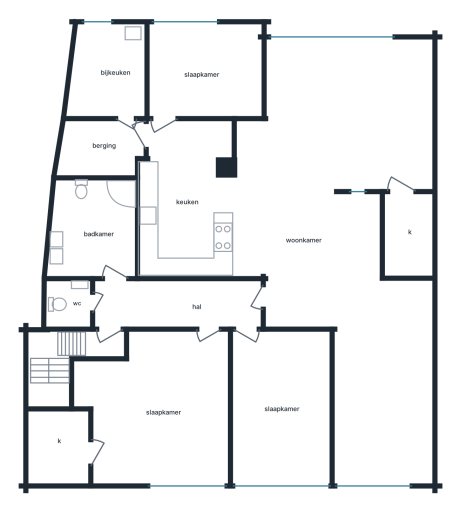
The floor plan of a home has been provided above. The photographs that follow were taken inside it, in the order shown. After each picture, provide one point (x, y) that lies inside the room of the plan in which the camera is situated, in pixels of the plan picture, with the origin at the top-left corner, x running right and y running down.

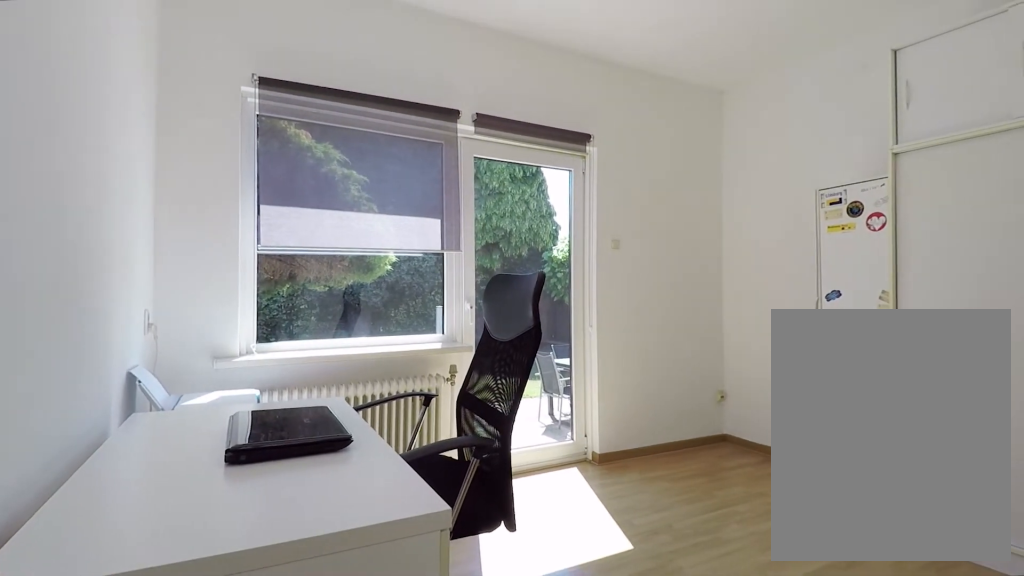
(205, 72)
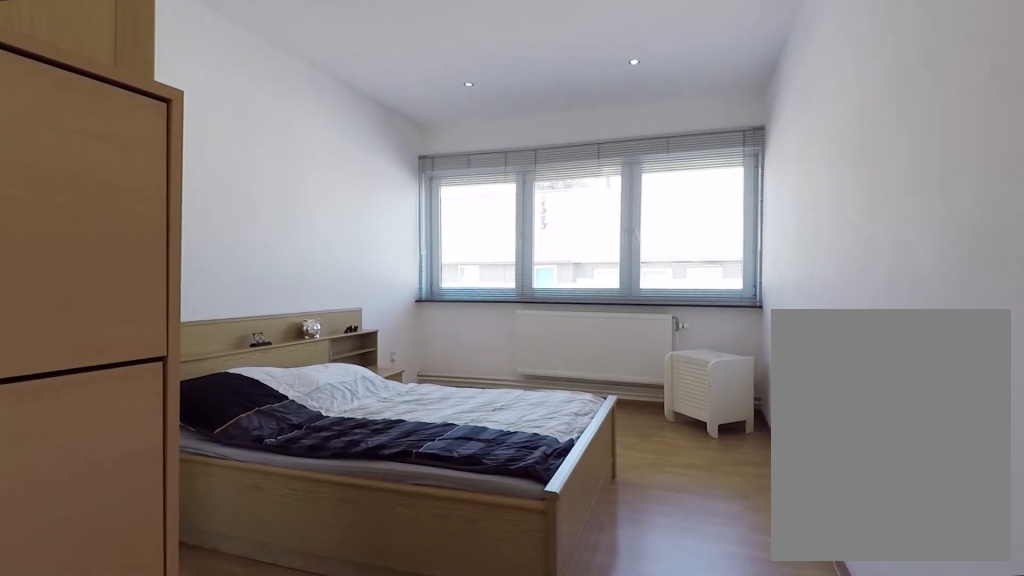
(281, 407)
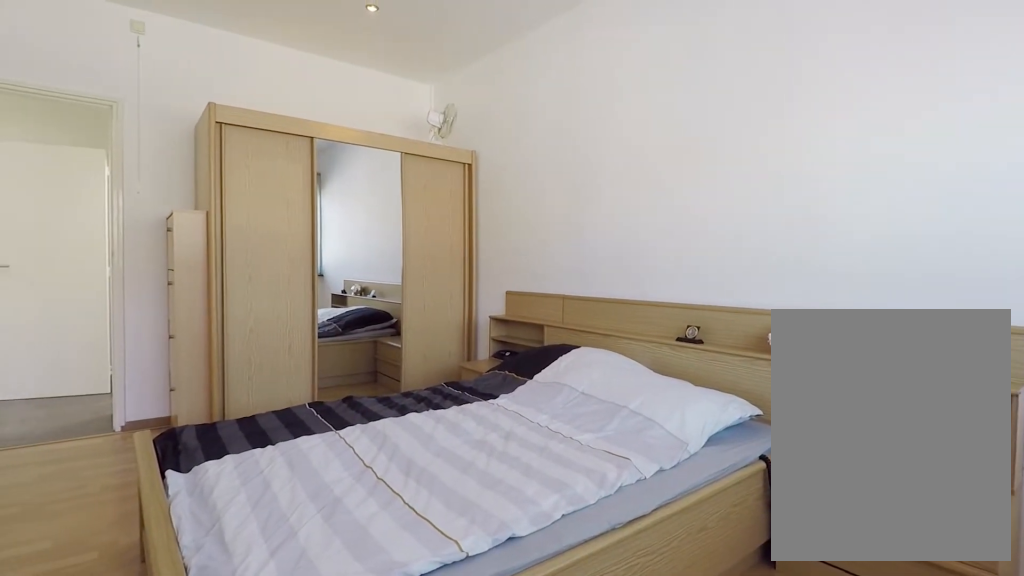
(281, 407)
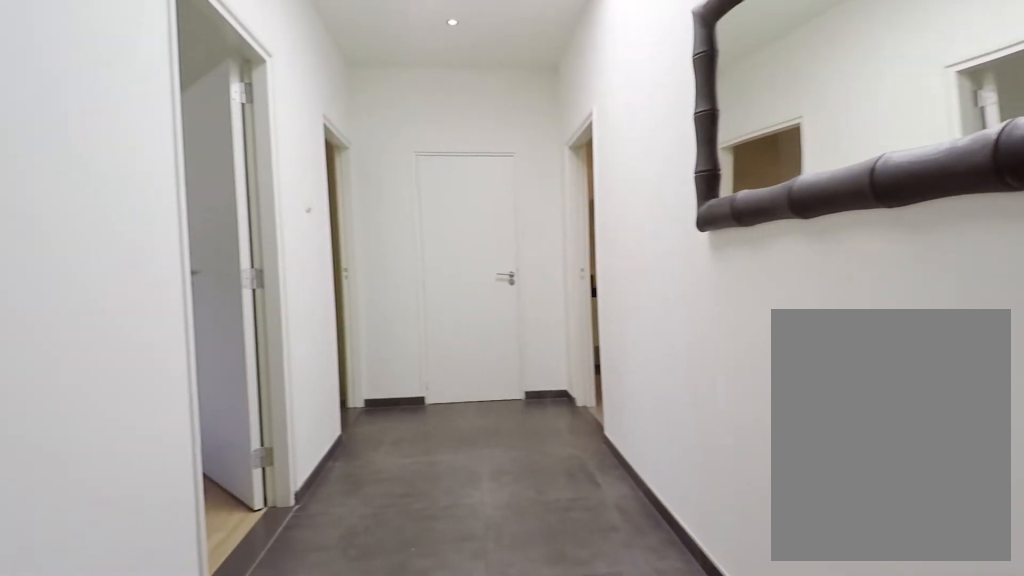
(169, 308)
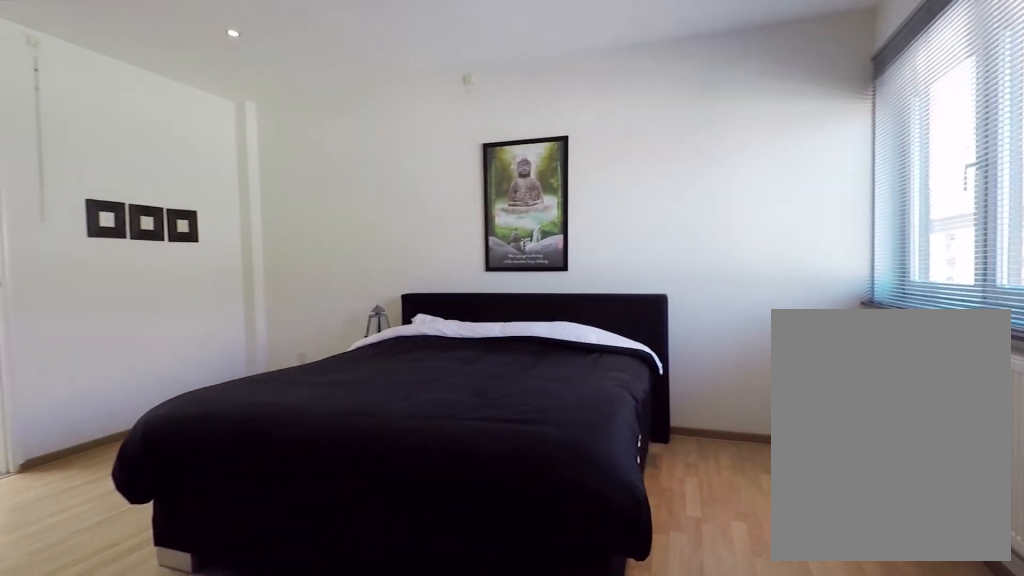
(160, 409)
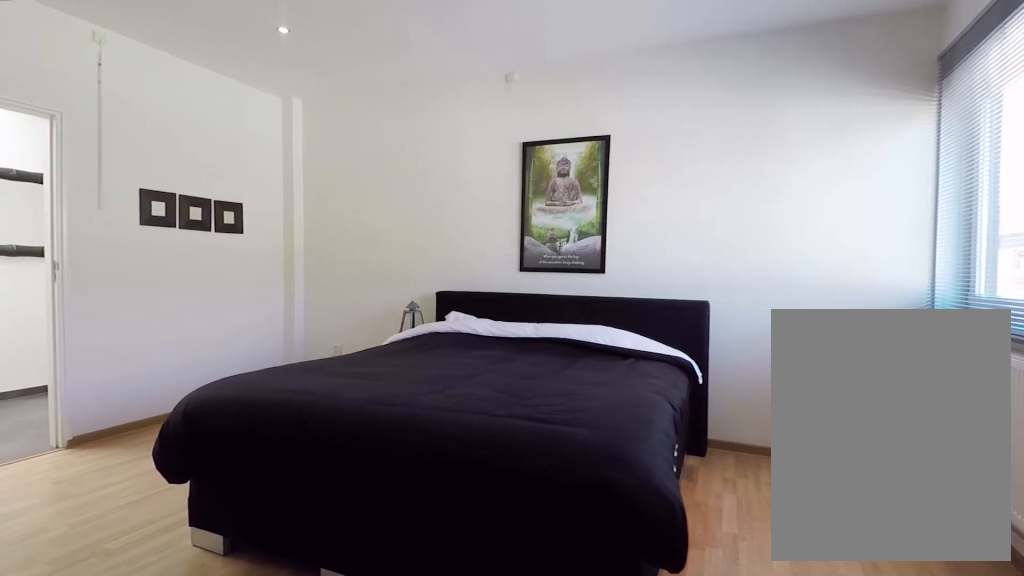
(160, 409)
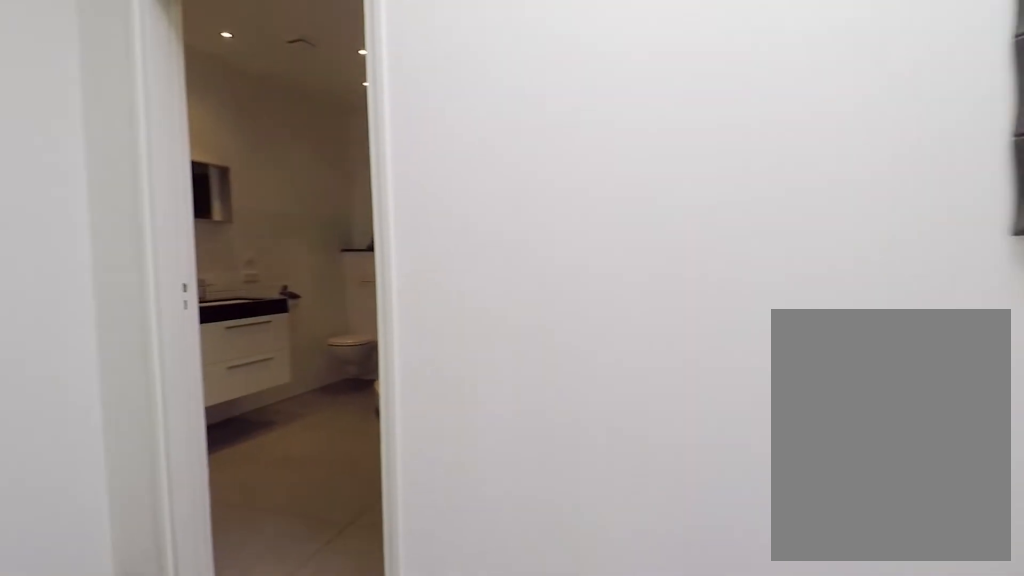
(169, 308)
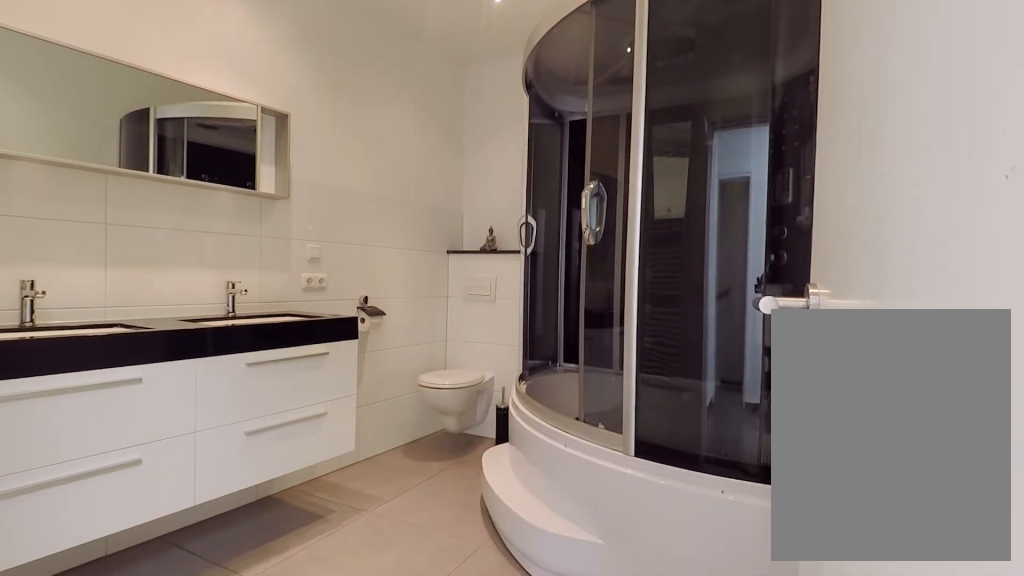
(94, 228)
